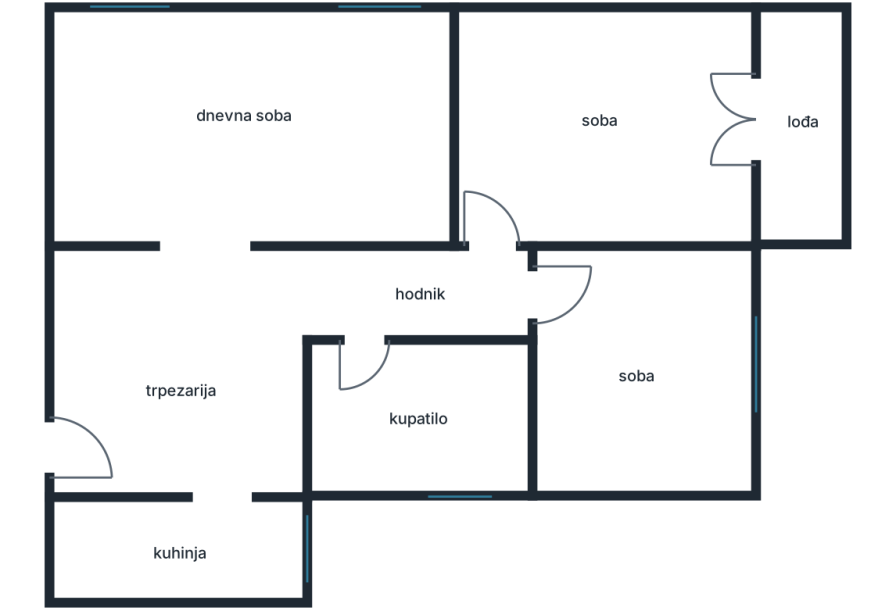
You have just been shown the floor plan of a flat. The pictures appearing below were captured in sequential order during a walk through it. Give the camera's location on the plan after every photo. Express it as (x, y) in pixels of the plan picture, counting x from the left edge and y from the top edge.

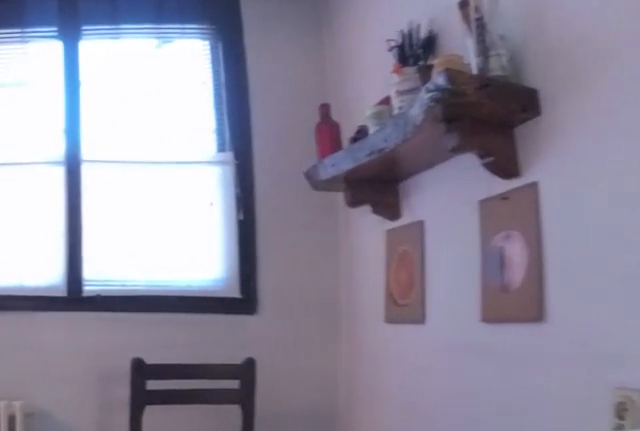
(127, 545)
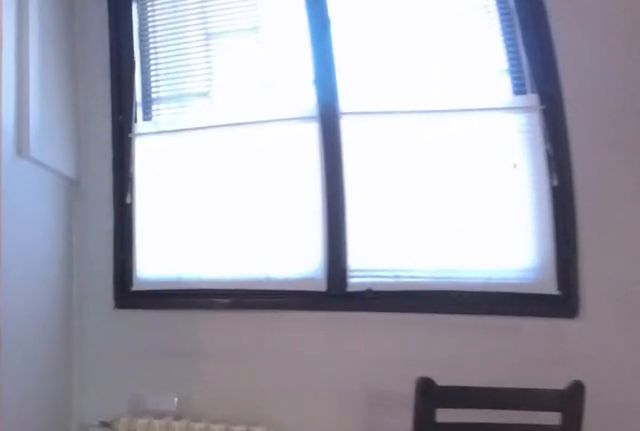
(182, 548)
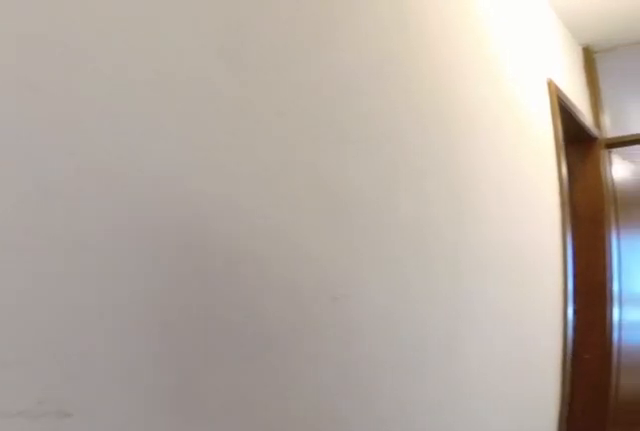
(247, 357)
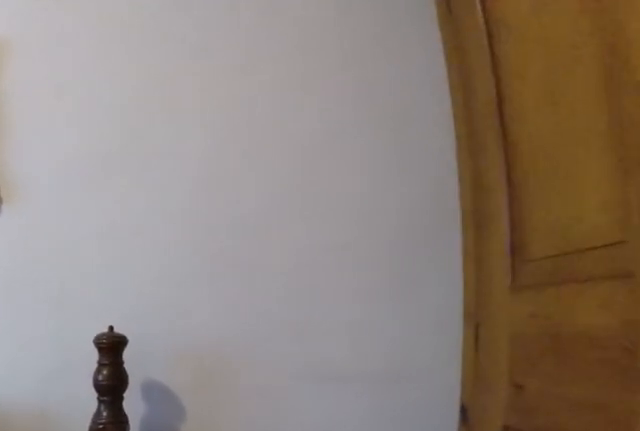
(562, 364)
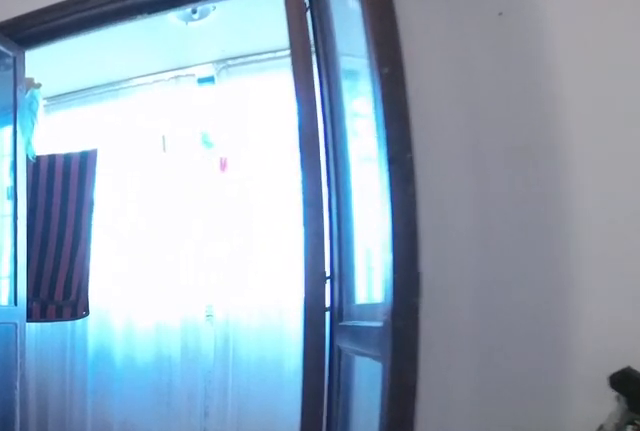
(582, 195)
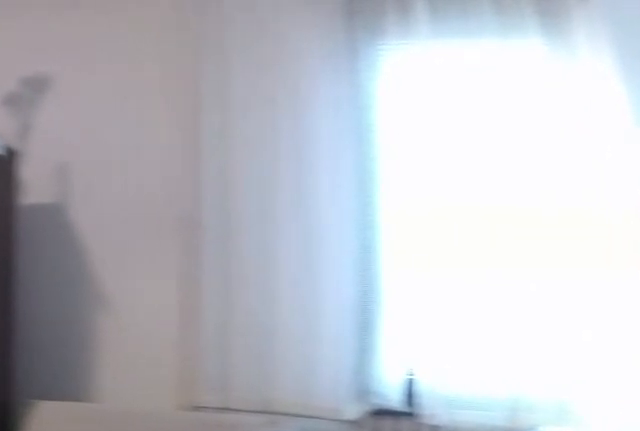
(374, 206)
